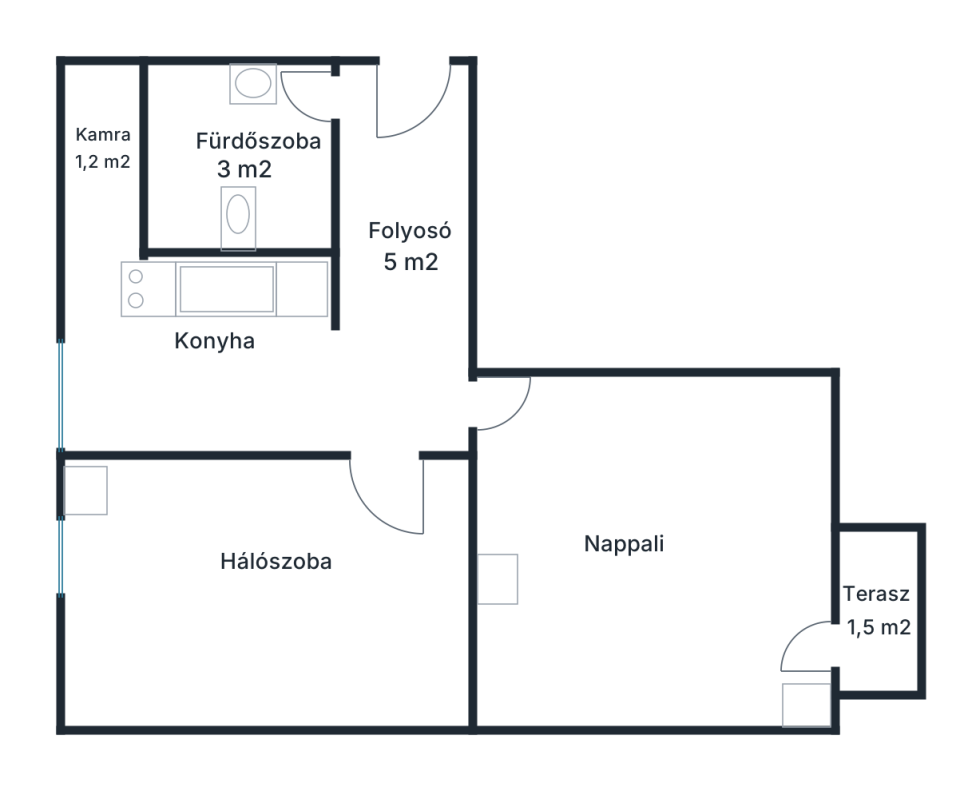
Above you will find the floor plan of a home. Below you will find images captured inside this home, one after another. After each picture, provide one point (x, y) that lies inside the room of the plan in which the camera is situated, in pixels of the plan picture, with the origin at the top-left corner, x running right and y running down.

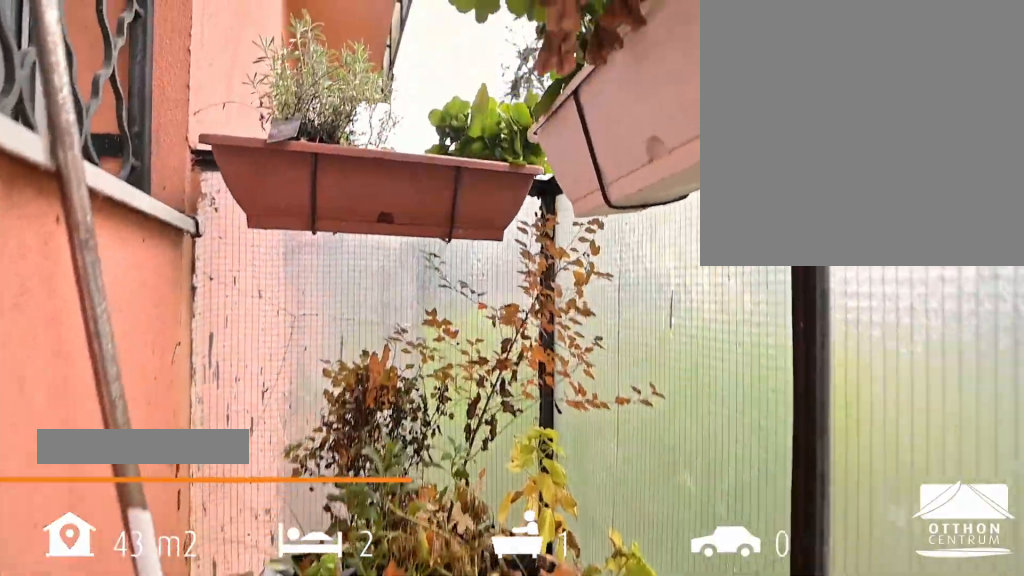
(878, 609)
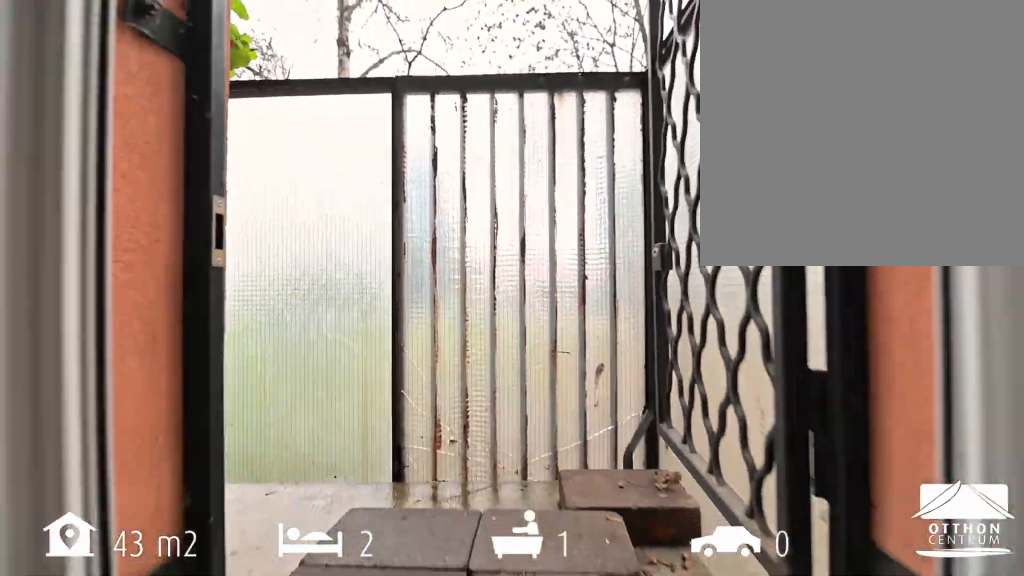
(878, 609)
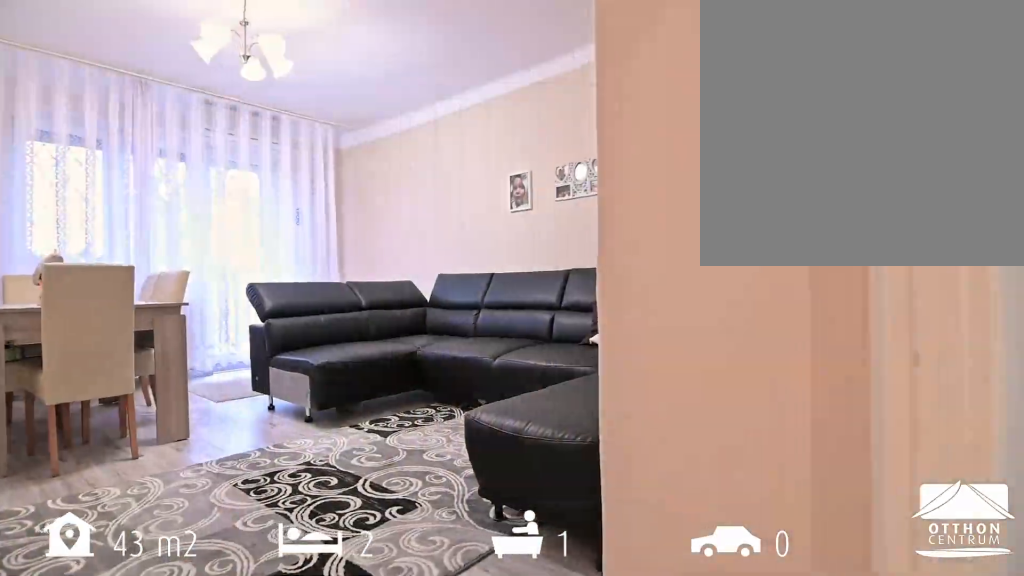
(402, 410)
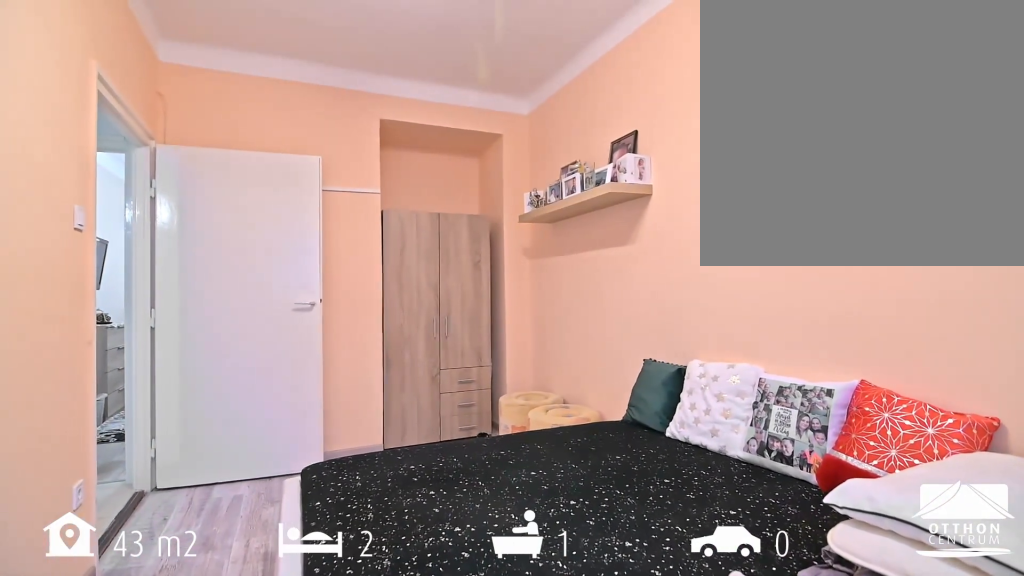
(256, 593)
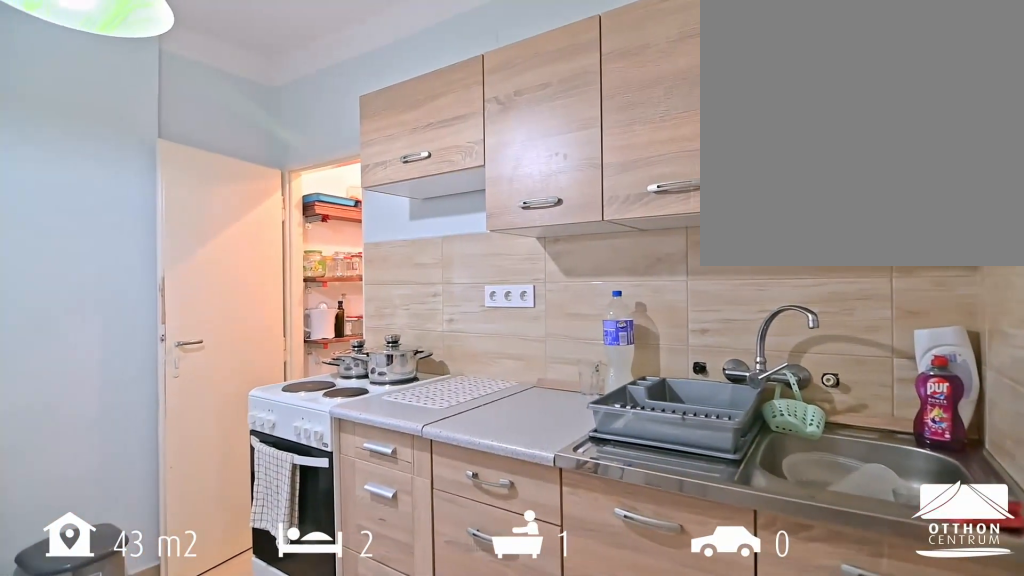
(228, 376)
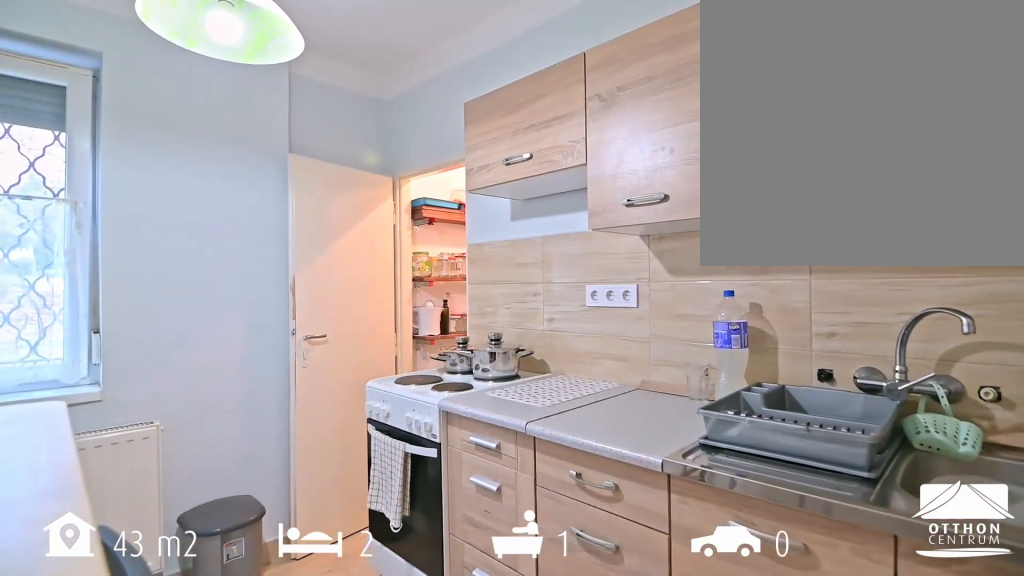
(228, 375)
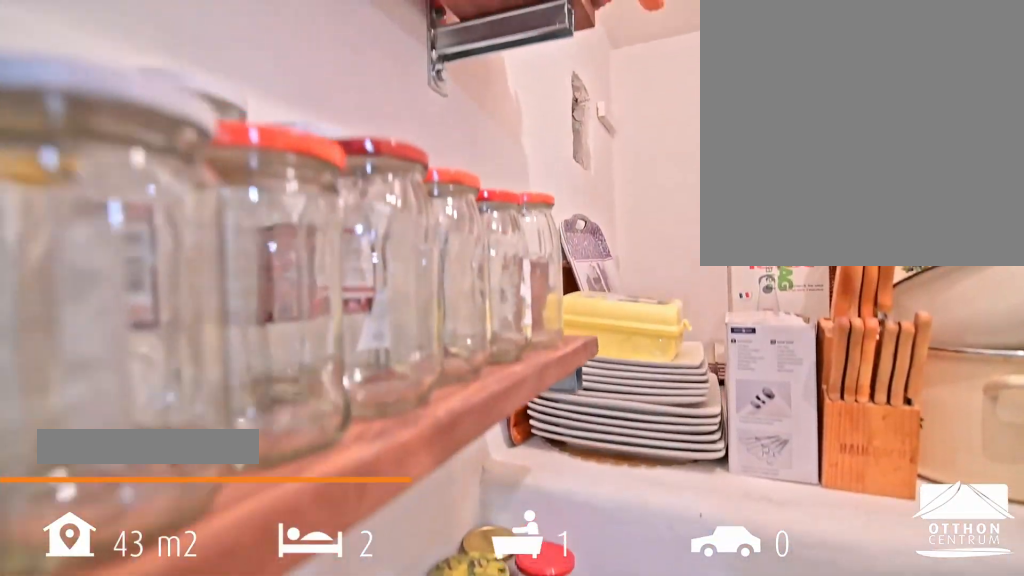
(100, 142)
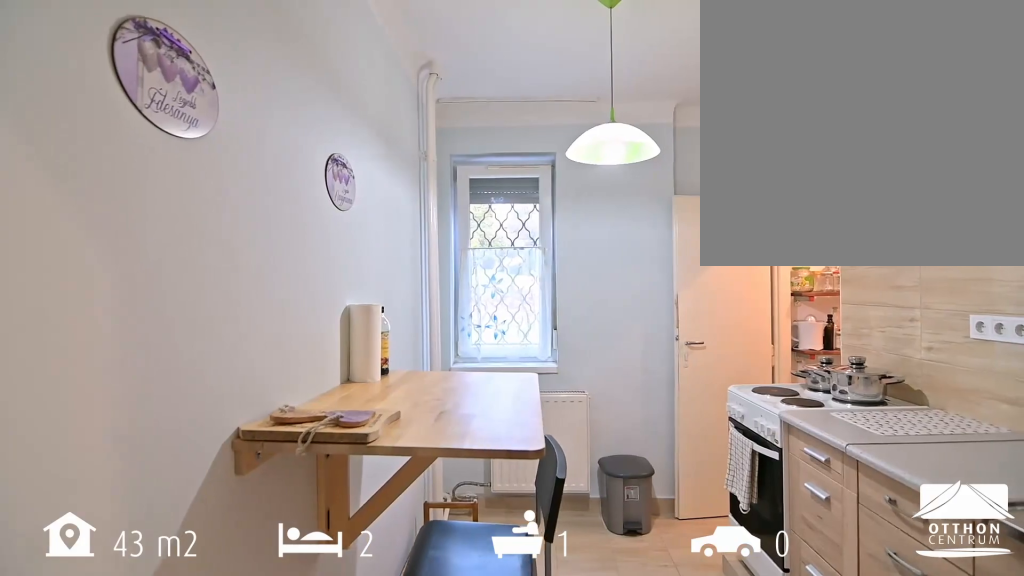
(331, 388)
